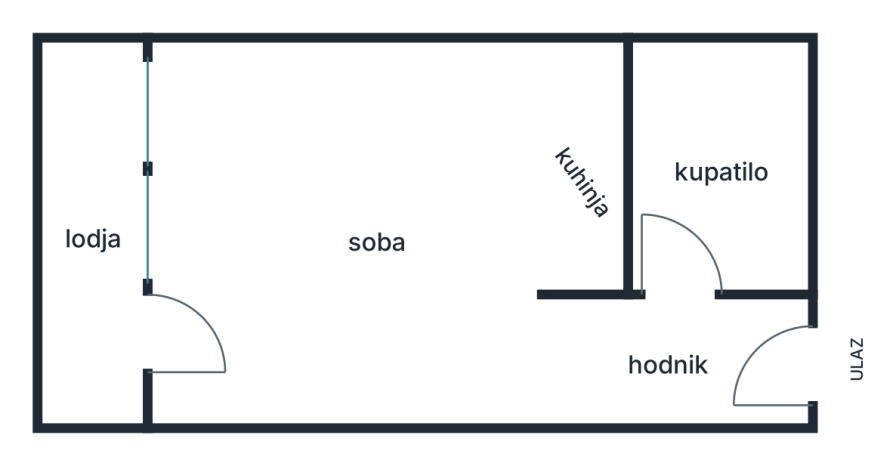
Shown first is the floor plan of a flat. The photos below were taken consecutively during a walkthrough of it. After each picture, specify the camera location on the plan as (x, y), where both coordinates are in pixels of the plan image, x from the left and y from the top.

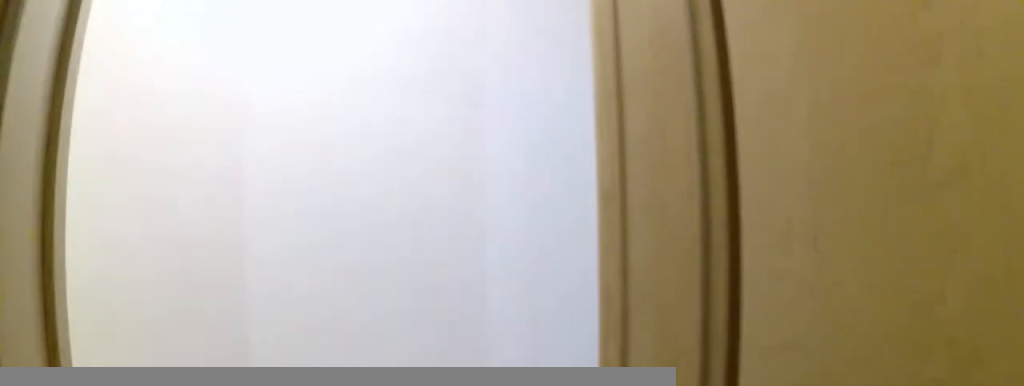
(720, 193)
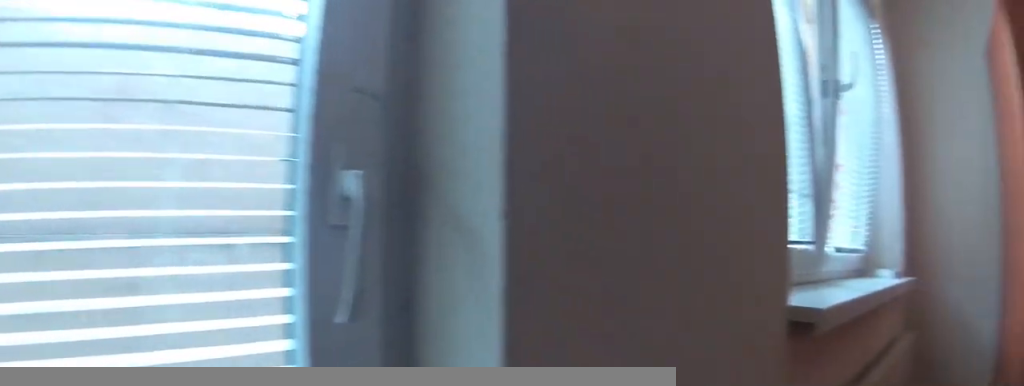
(196, 329)
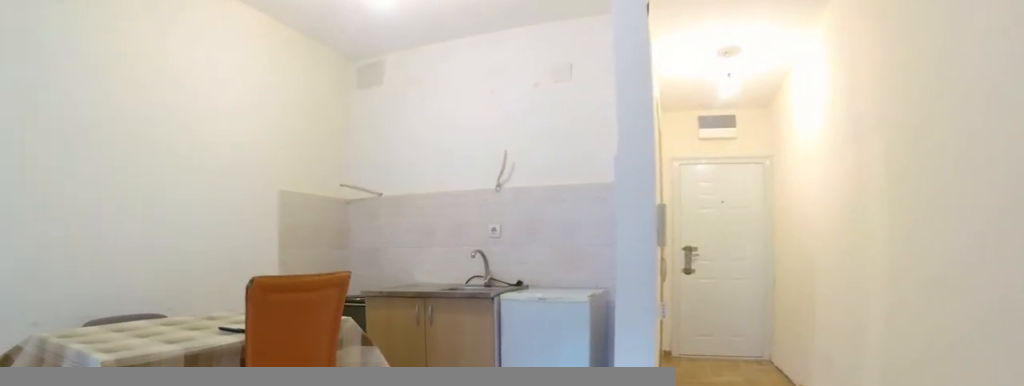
(332, 287)
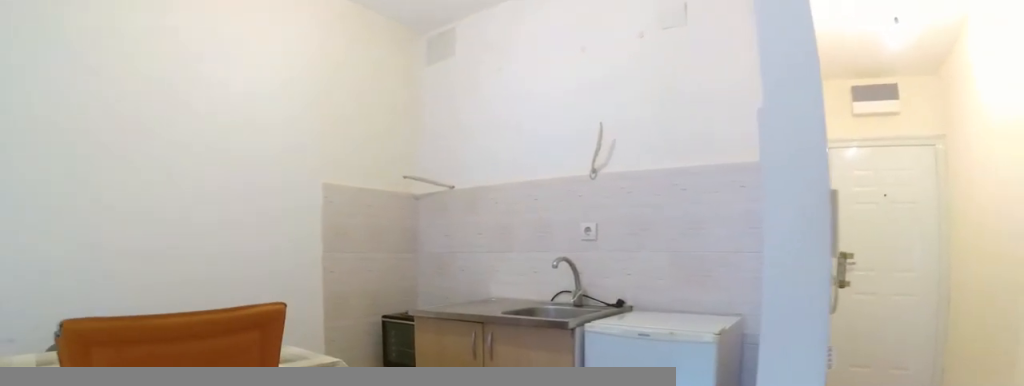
(397, 295)
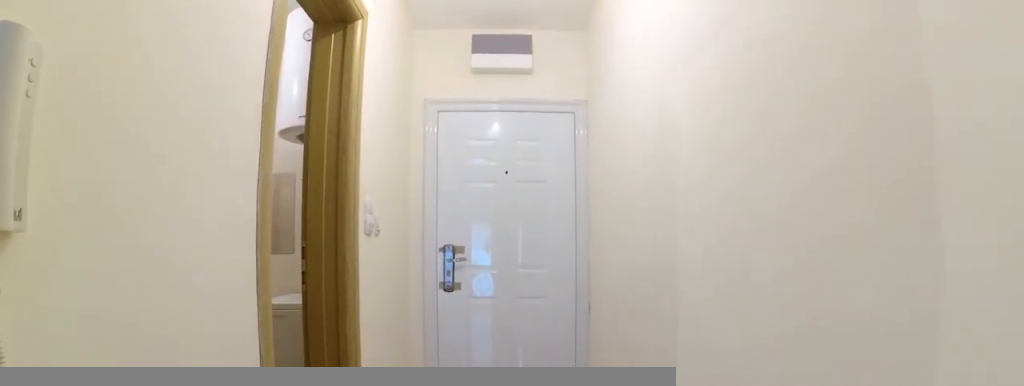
(549, 352)
